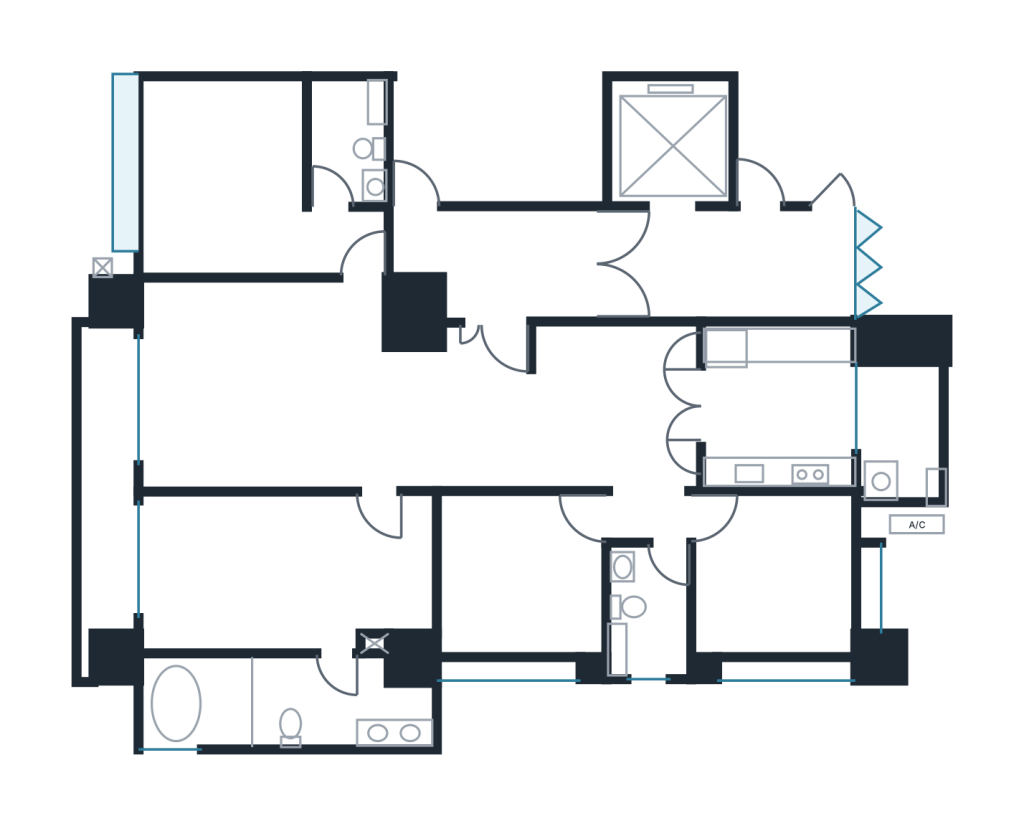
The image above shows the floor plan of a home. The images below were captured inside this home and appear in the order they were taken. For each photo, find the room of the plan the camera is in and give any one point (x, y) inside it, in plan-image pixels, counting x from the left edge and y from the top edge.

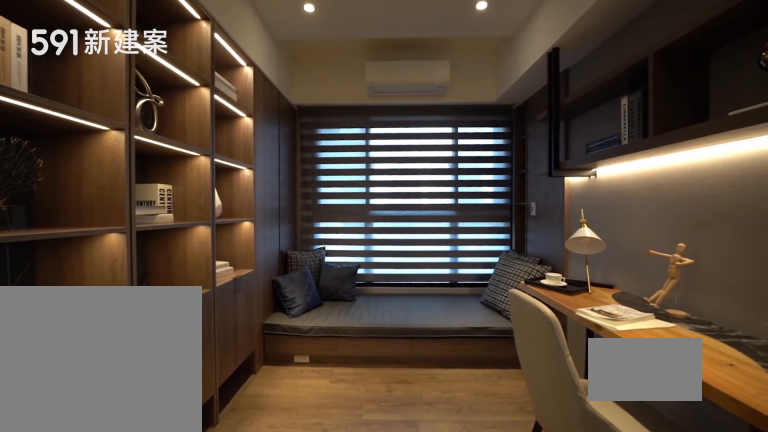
(522, 573)
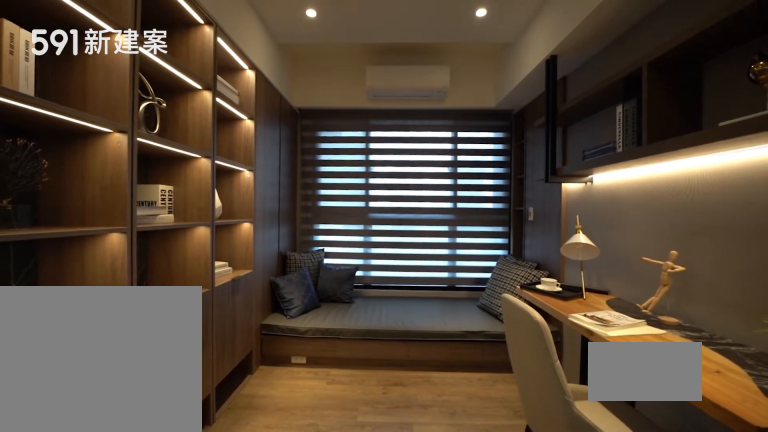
(522, 573)
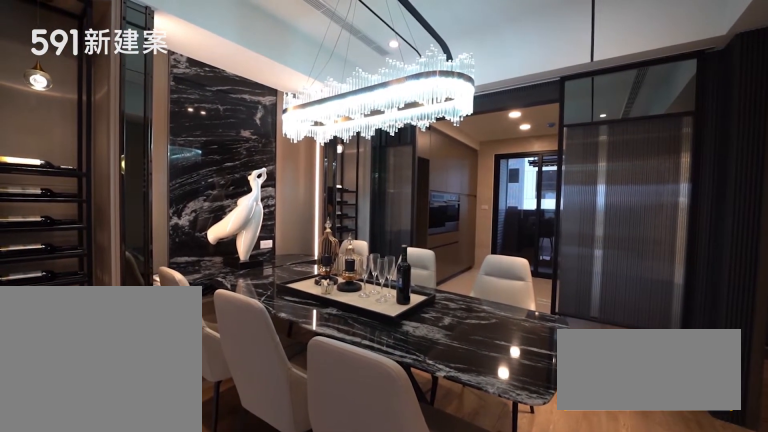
(611, 403)
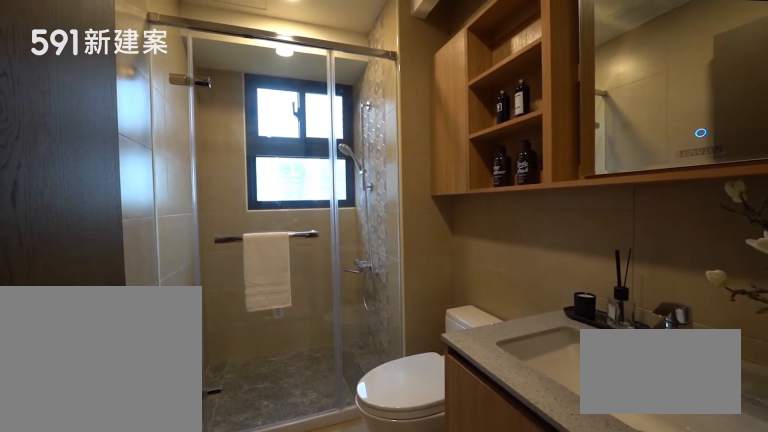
(650, 614)
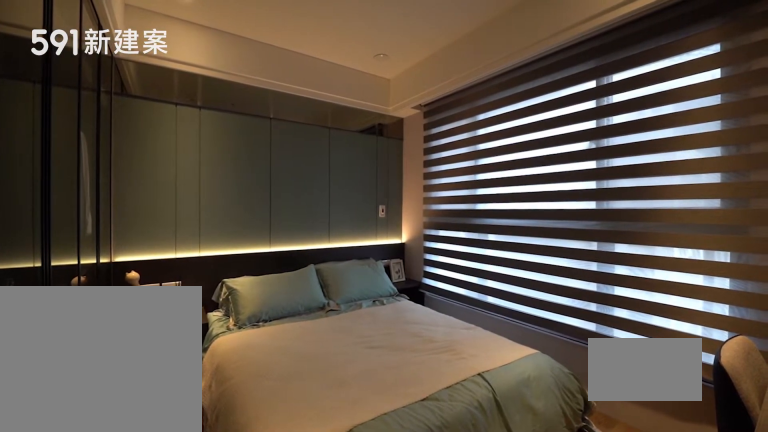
(774, 575)
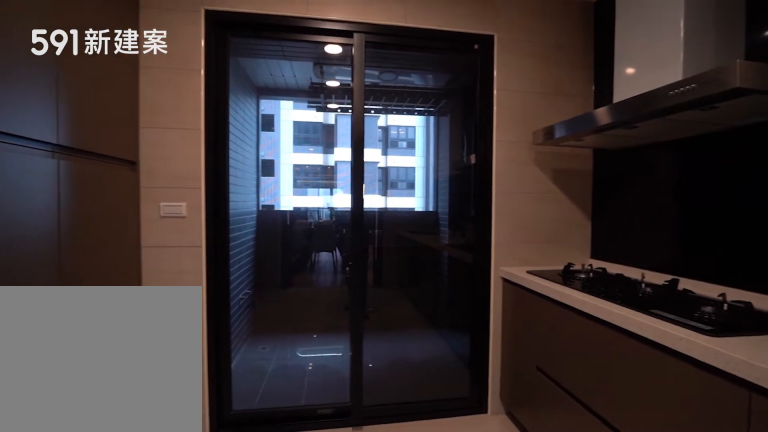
(779, 408)
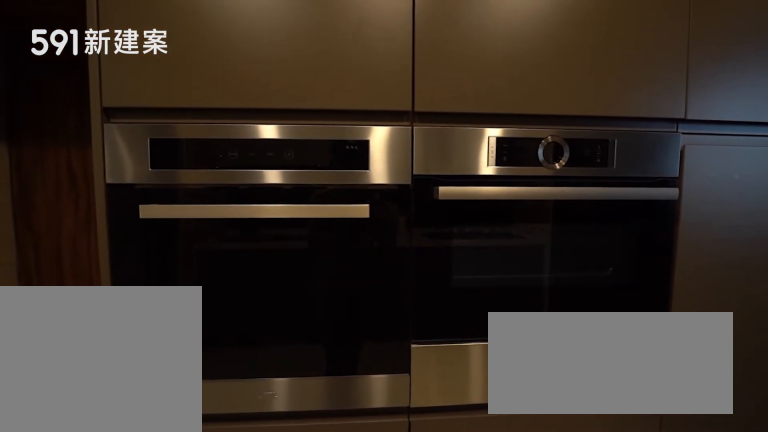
(779, 408)
